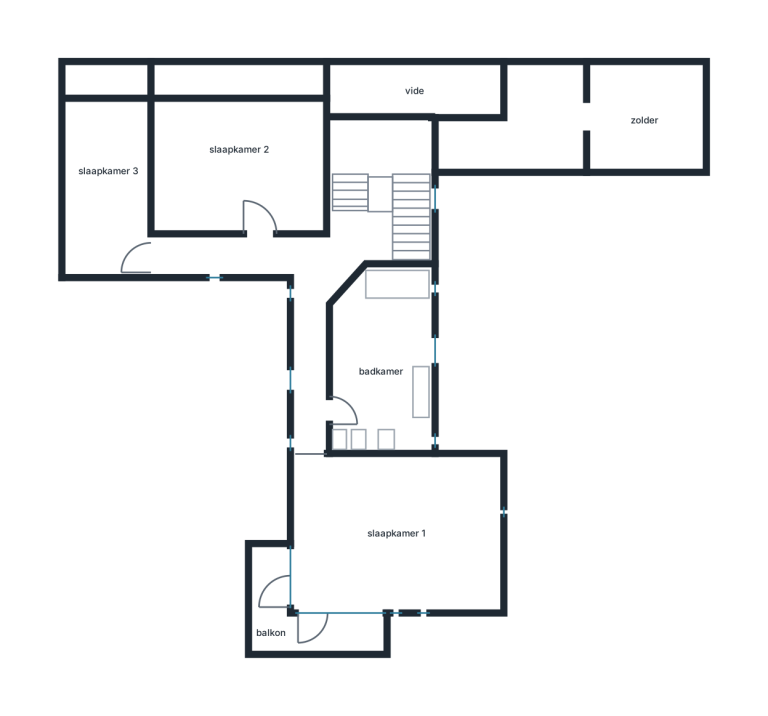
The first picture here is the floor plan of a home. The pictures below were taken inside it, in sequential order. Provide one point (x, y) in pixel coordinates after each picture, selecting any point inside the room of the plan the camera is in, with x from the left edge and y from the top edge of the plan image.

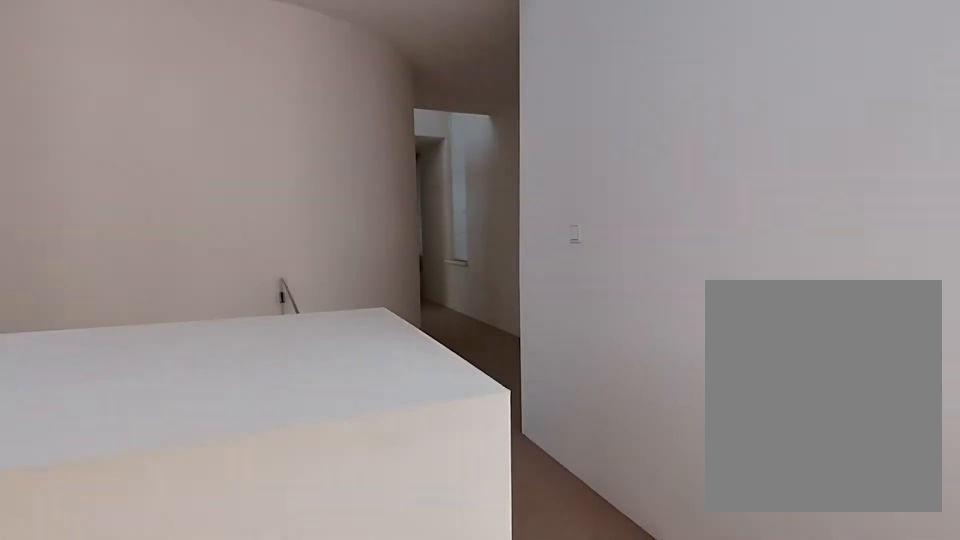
(320, 248)
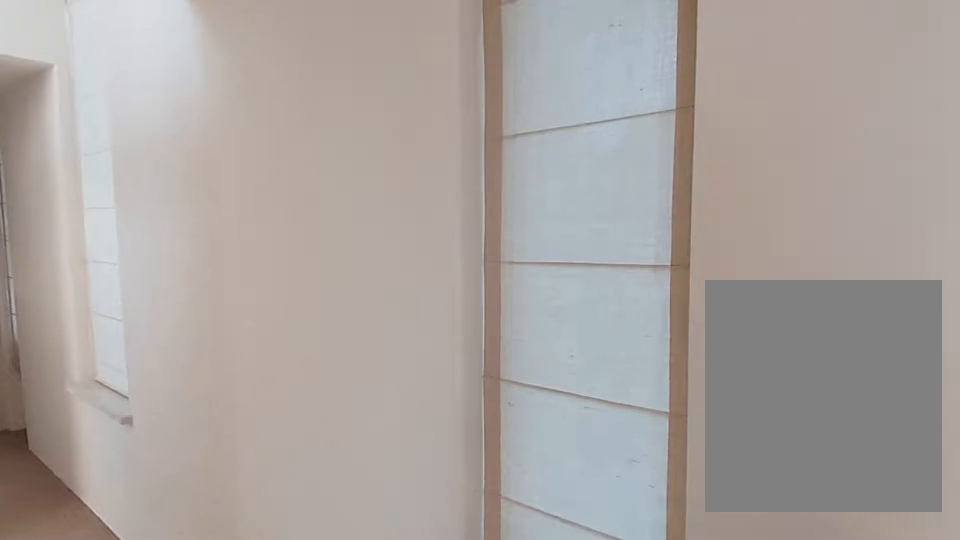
(320, 248)
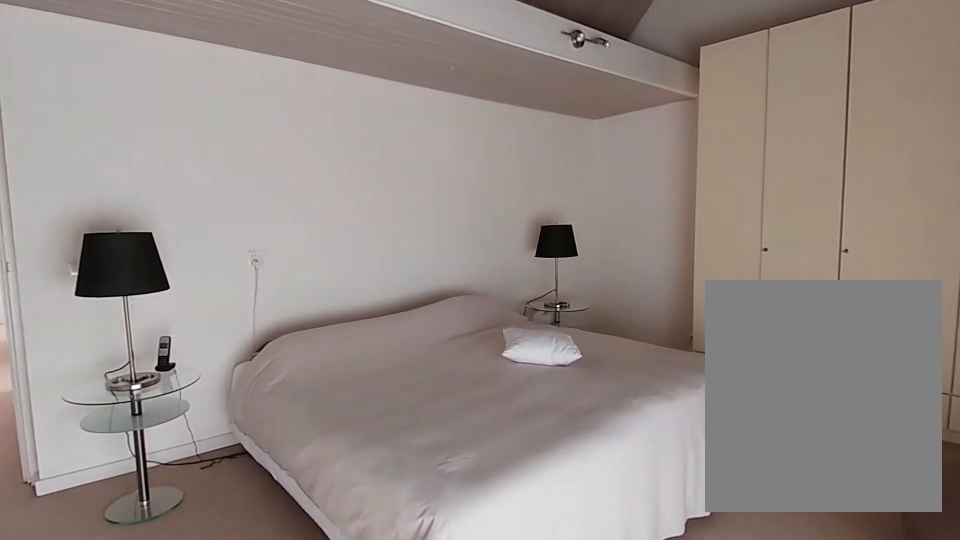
(396, 533)
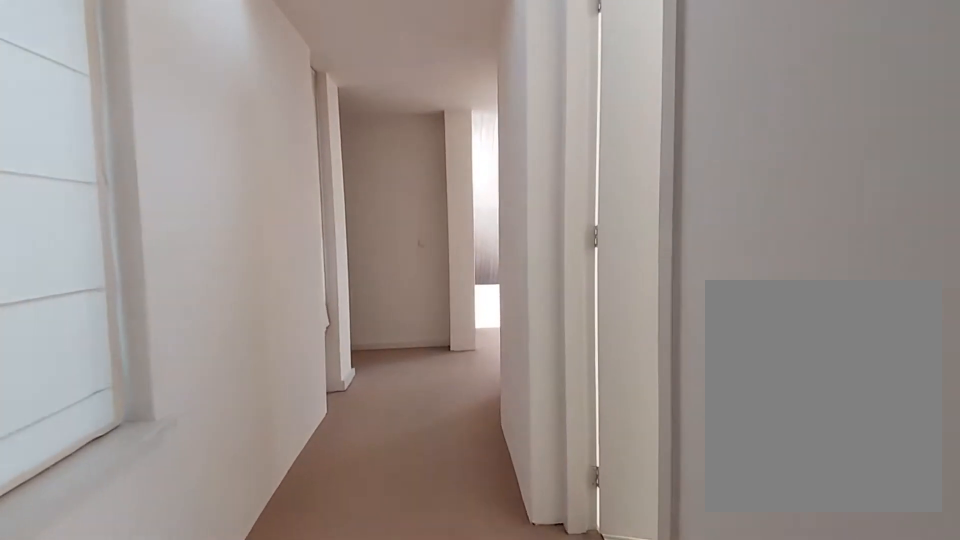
(320, 248)
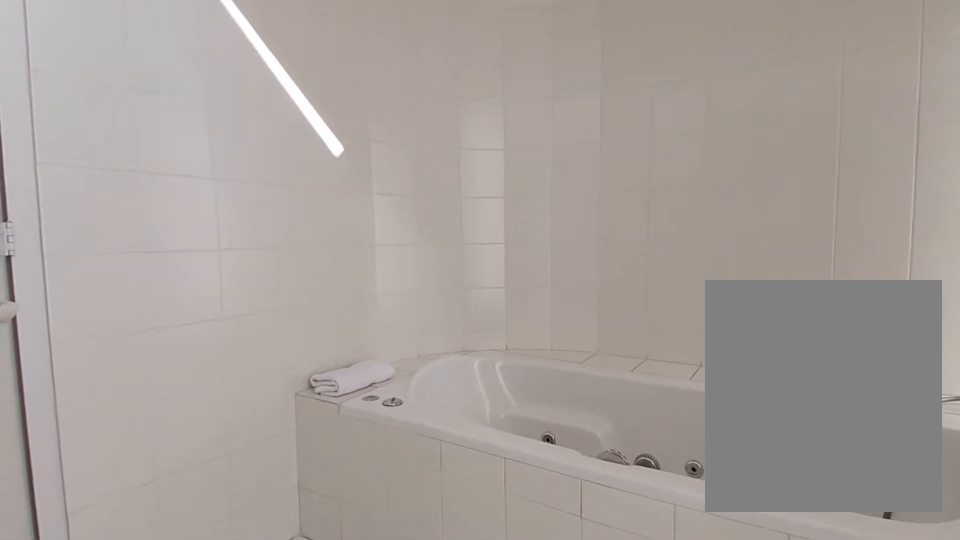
(382, 364)
